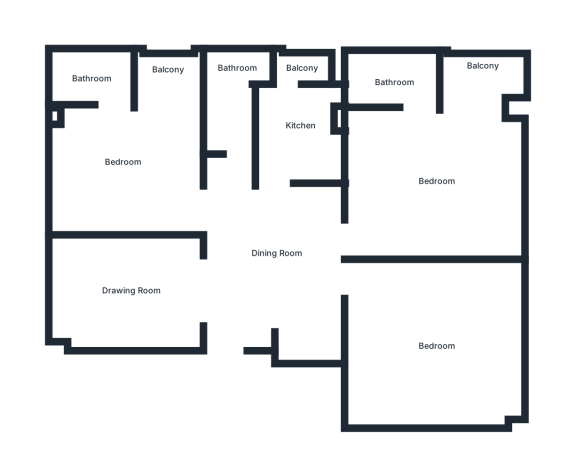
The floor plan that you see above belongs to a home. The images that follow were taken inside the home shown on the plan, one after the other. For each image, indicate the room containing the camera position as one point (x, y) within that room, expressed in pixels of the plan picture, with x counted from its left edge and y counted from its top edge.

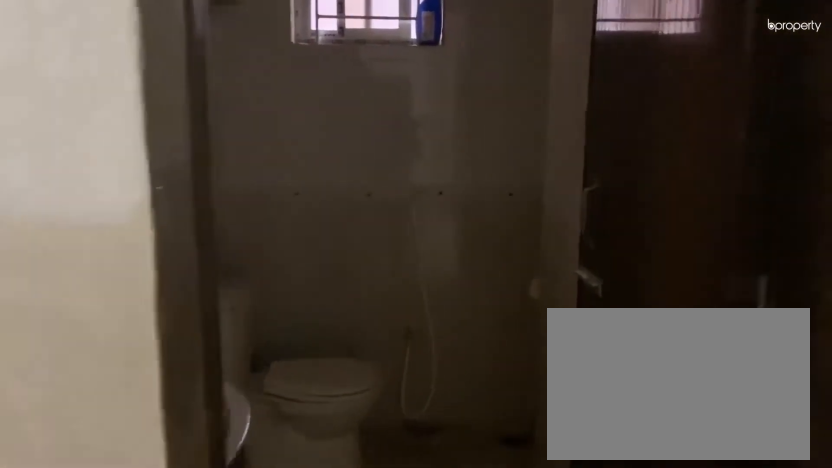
(233, 152)
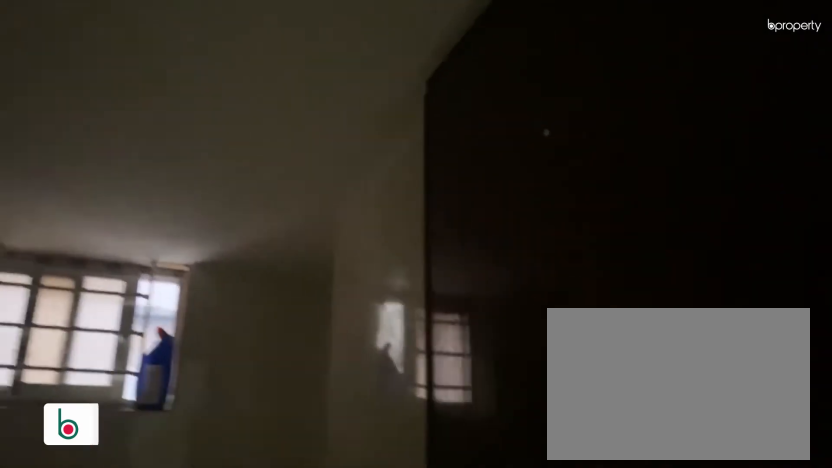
(236, 100)
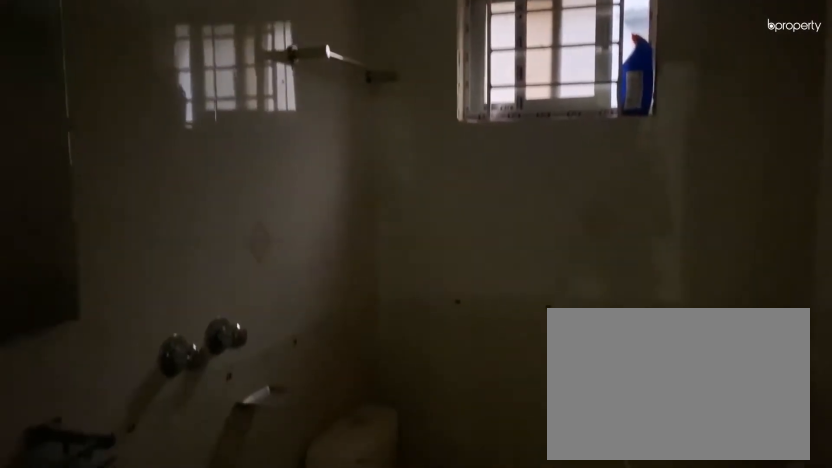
(236, 100)
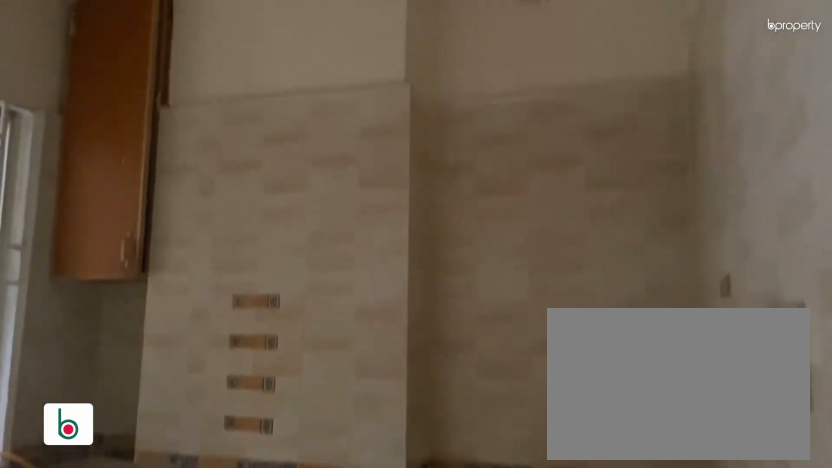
(294, 129)
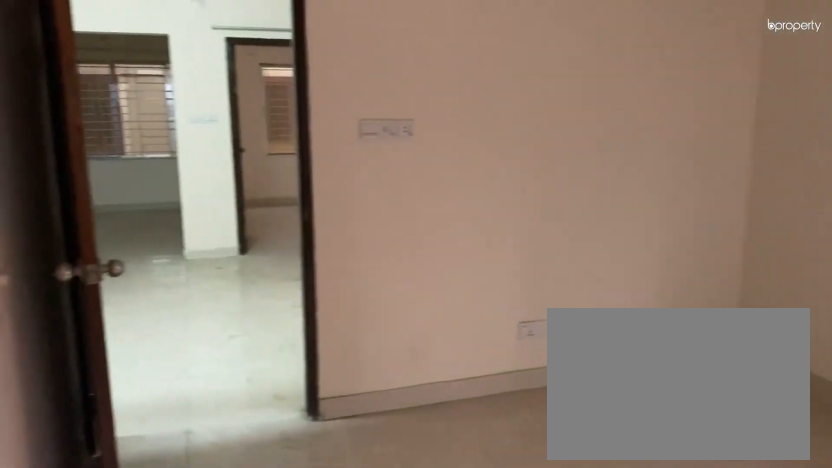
(429, 151)
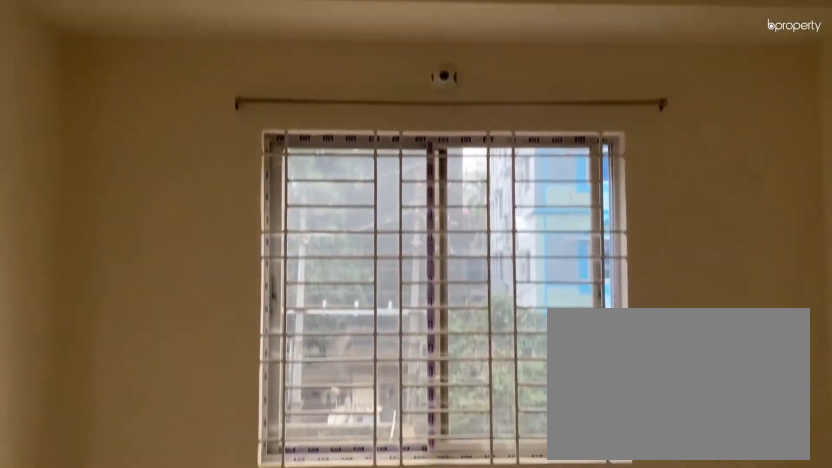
(429, 151)
